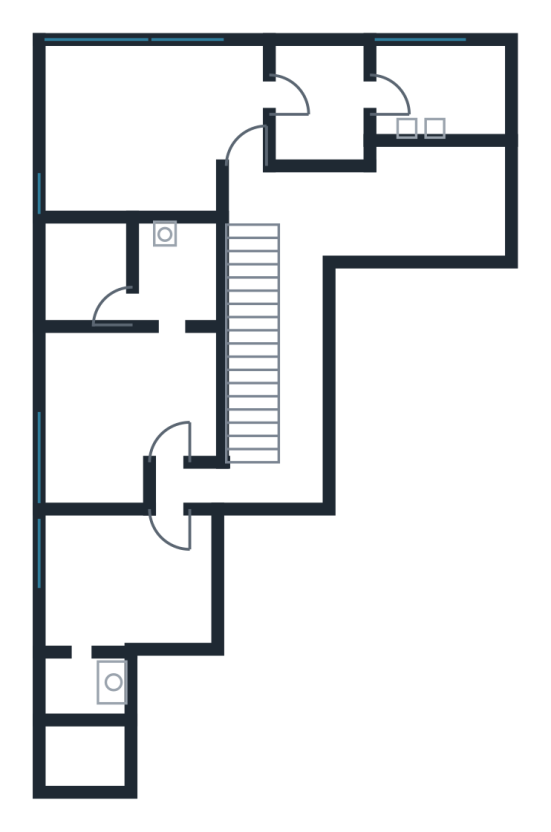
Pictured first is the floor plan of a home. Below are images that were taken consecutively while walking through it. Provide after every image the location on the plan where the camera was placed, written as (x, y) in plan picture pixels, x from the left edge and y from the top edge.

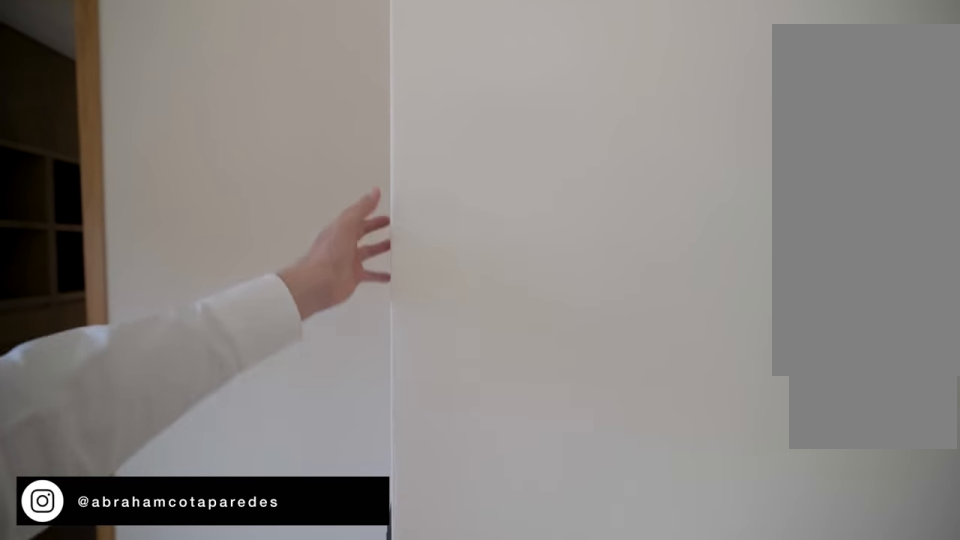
(187, 163)
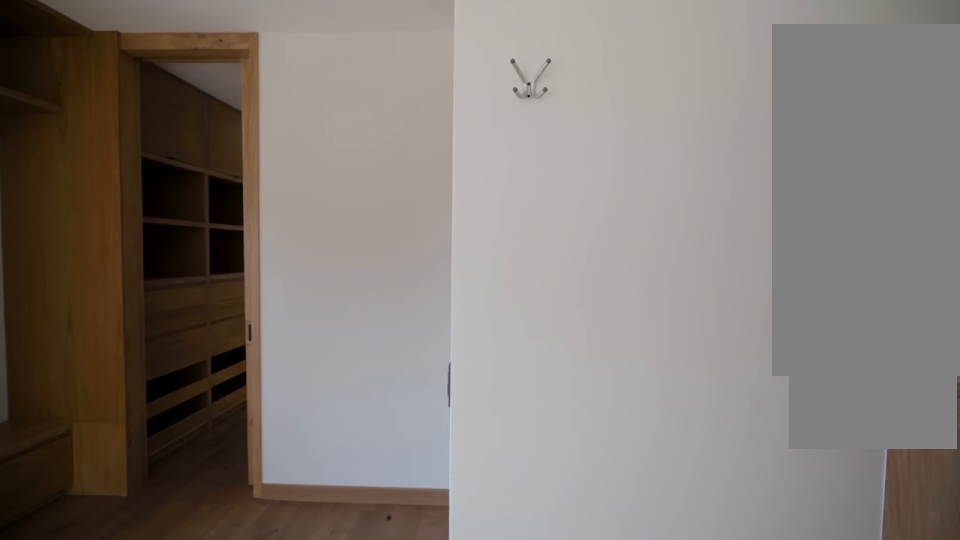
(148, 169)
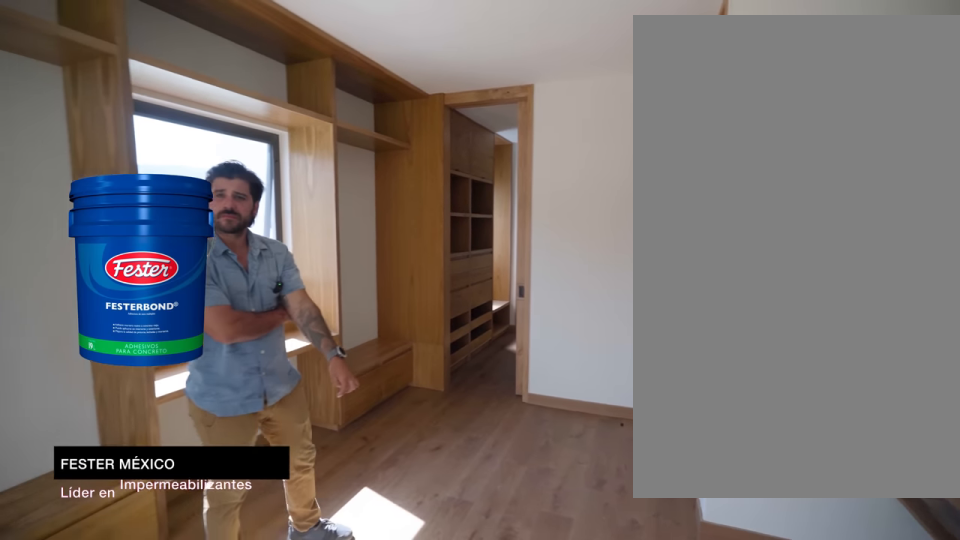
(169, 178)
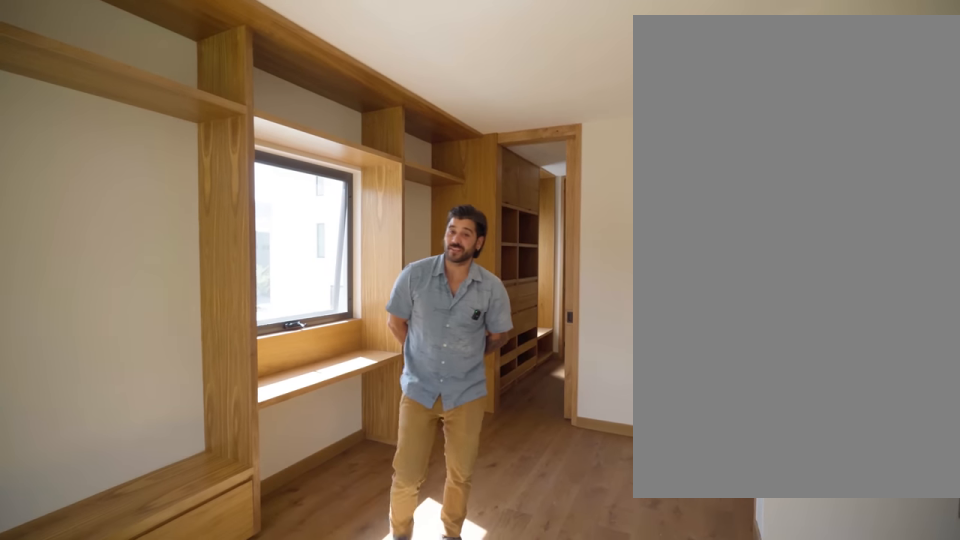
(143, 167)
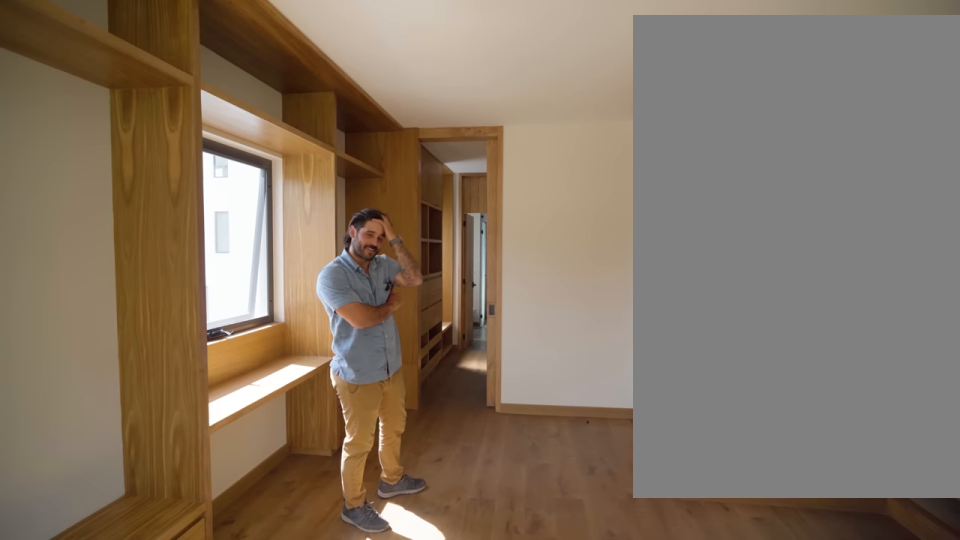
(85, 151)
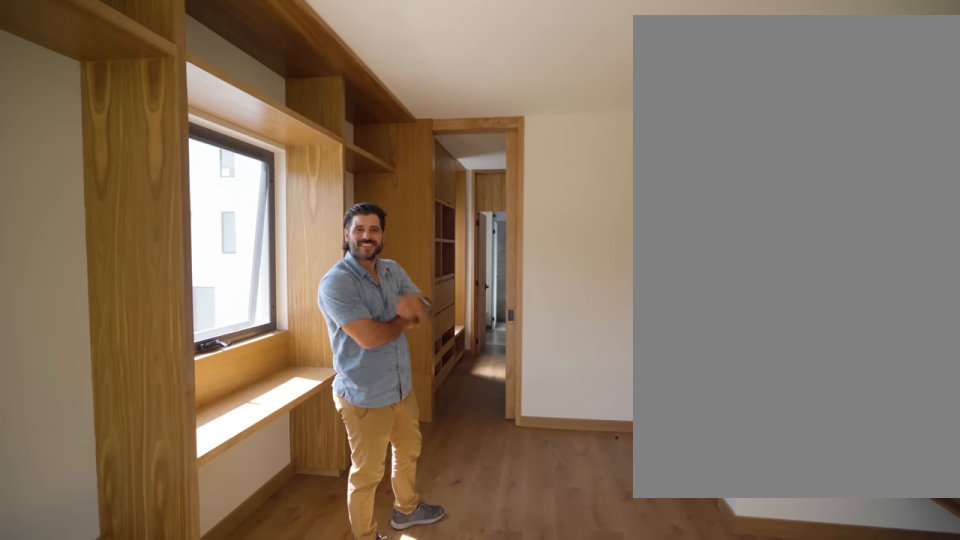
(85, 151)
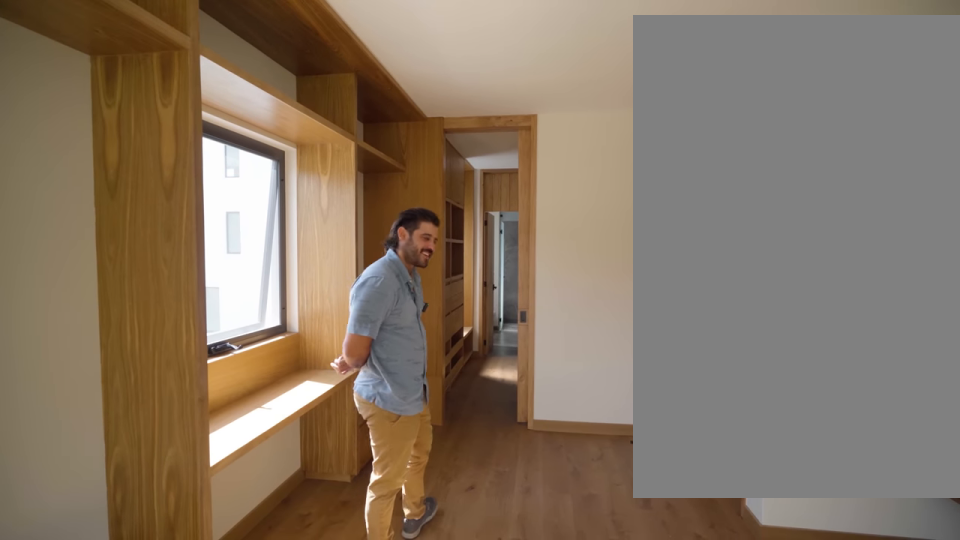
(85, 144)
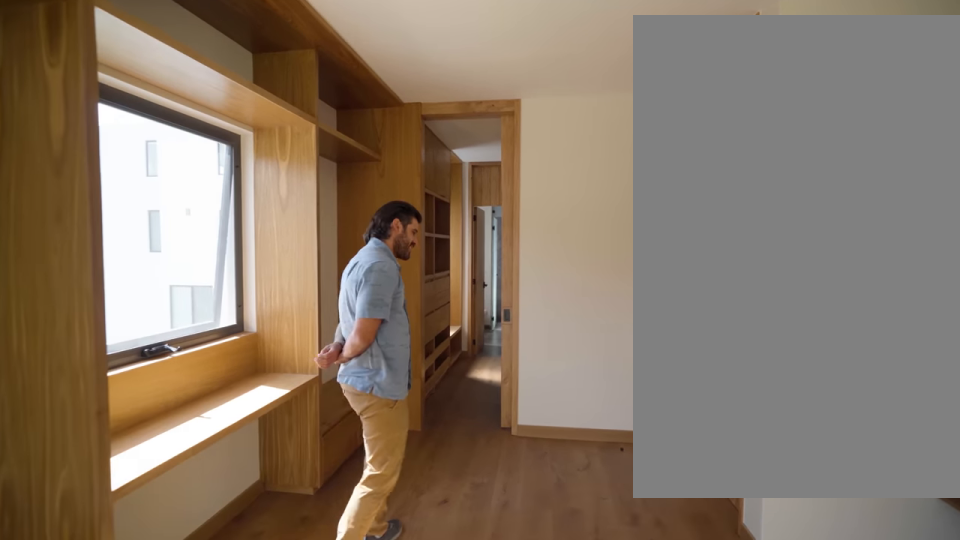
(85, 144)
